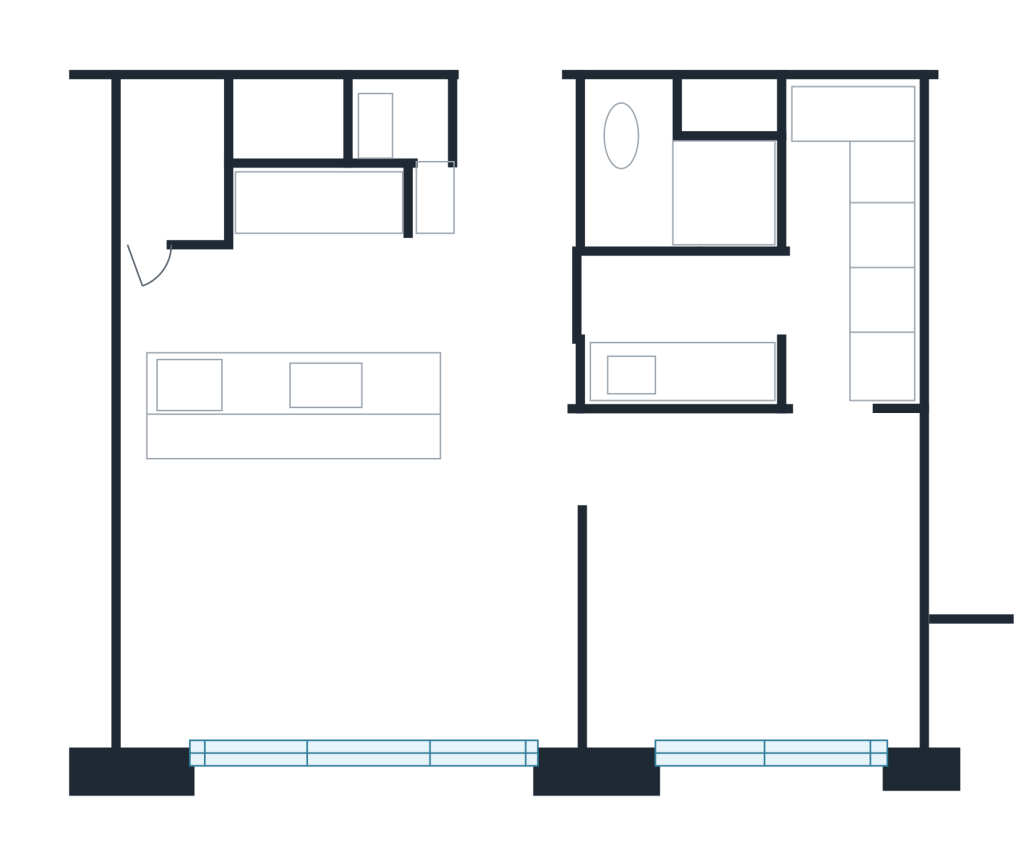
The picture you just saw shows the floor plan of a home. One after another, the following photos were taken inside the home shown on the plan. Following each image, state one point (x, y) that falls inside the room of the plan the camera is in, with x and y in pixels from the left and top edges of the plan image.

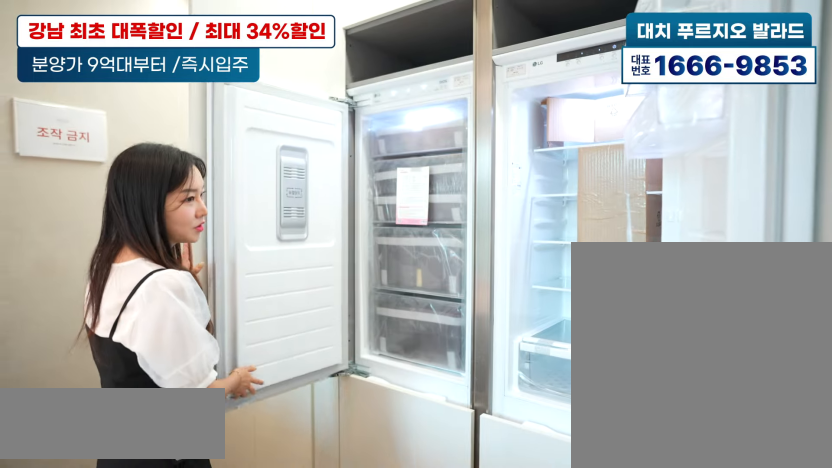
(303, 280)
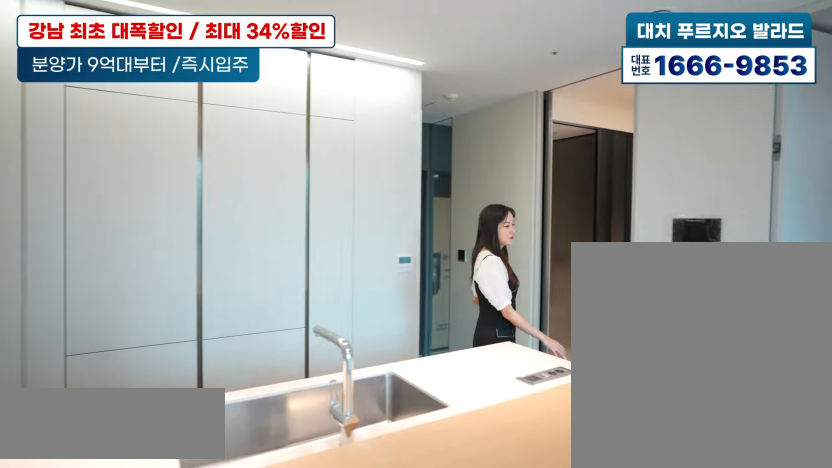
(303, 280)
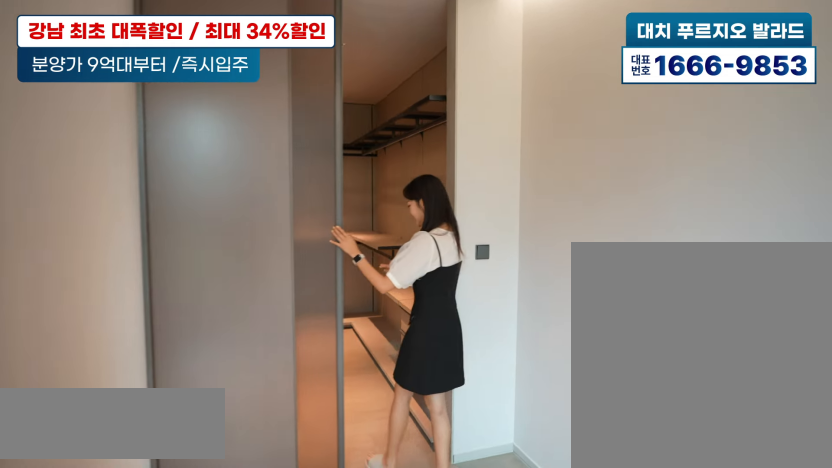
(763, 602)
